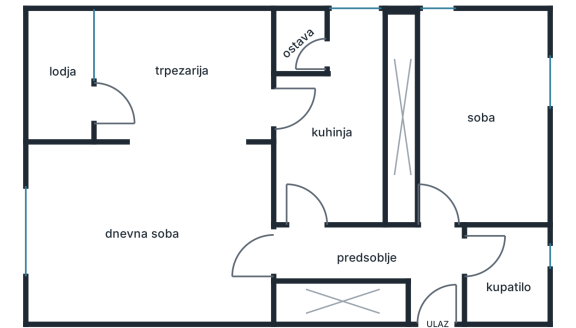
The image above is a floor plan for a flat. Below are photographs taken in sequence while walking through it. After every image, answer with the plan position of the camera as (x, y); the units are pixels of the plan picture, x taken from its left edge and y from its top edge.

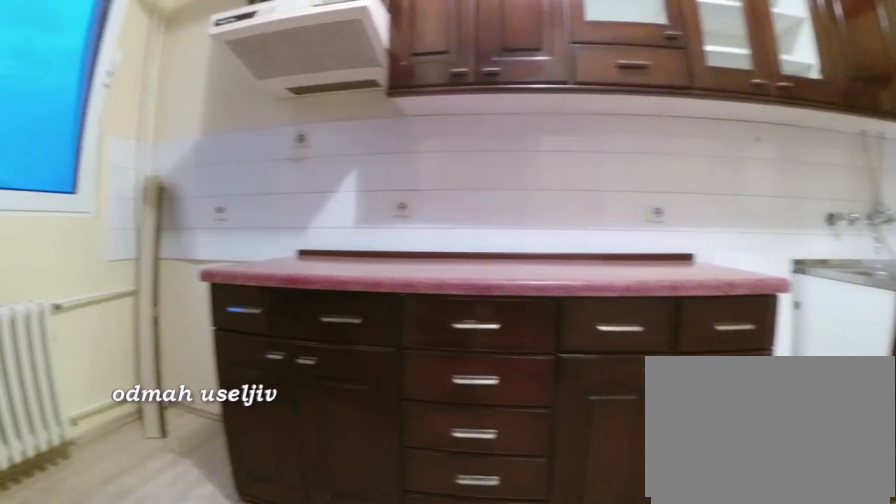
(303, 107)
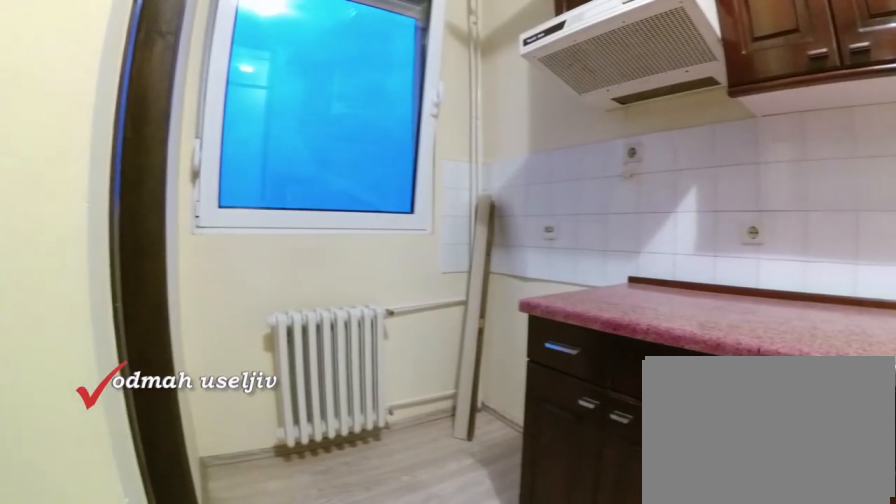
(336, 115)
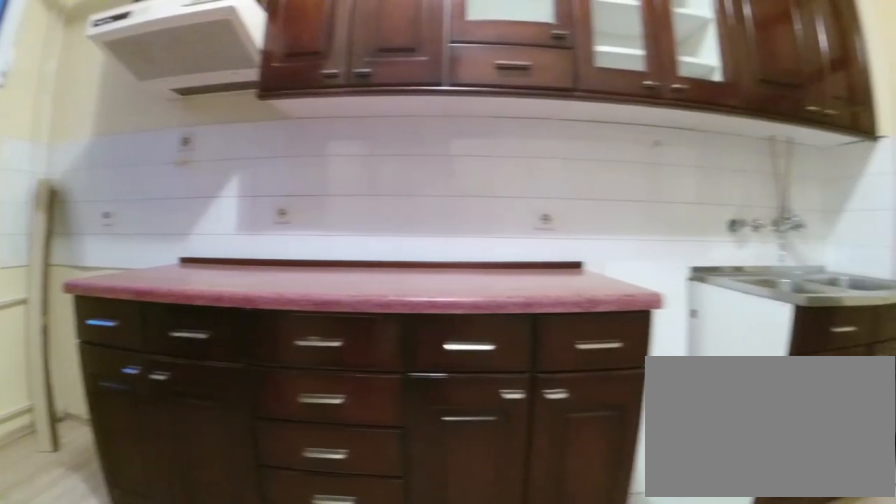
(335, 103)
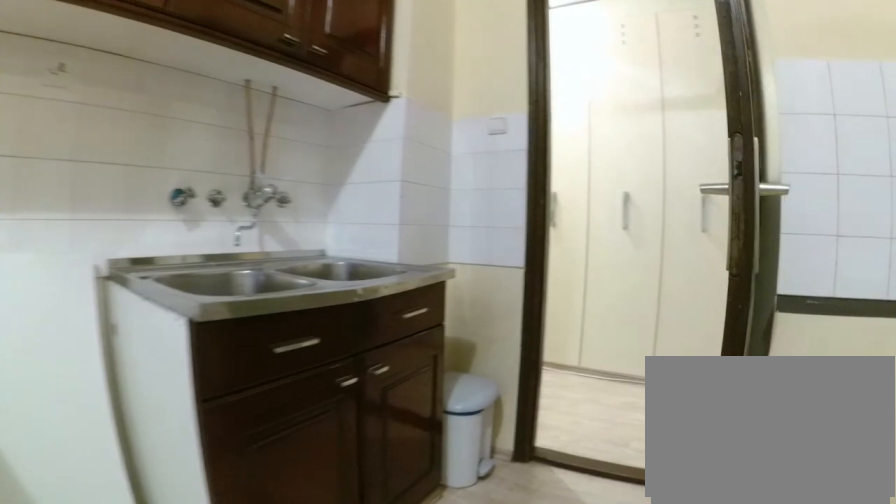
(343, 126)
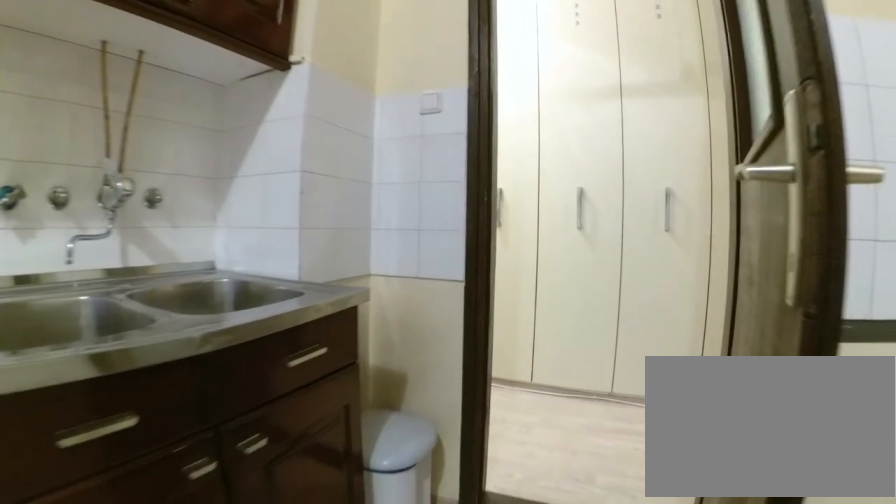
(336, 146)
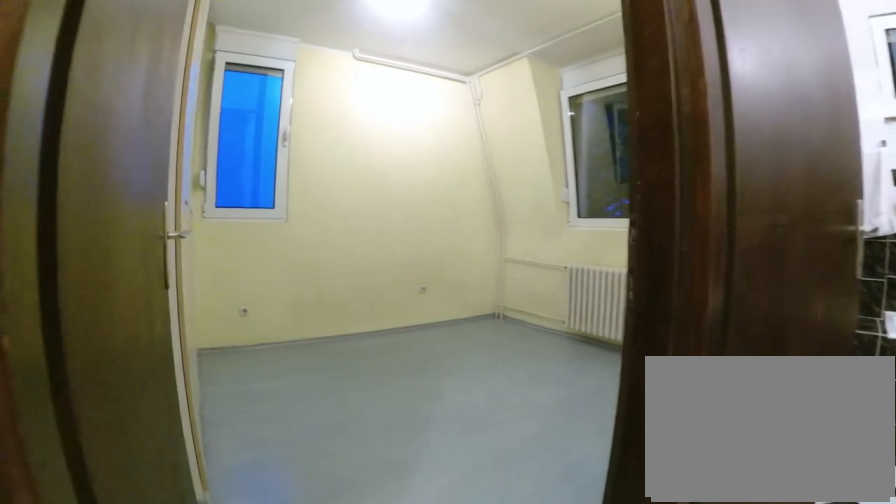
(409, 253)
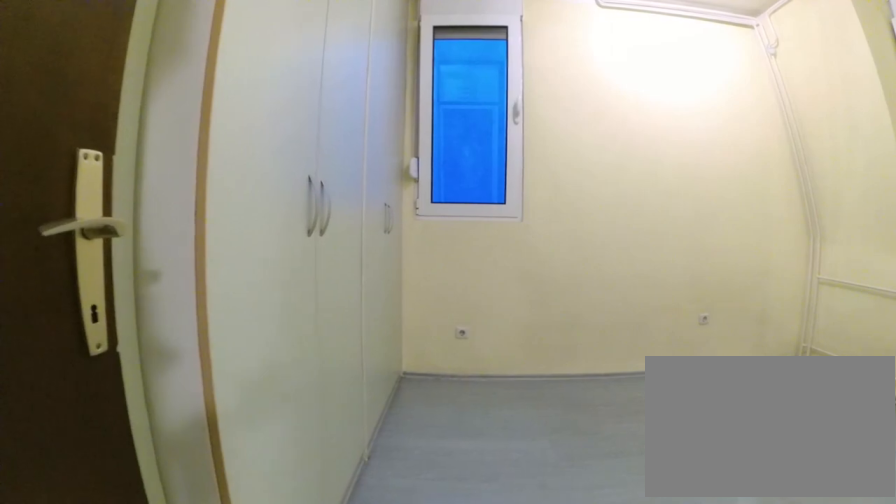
(435, 230)
